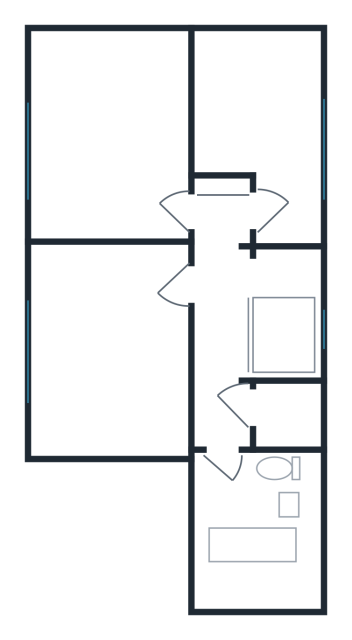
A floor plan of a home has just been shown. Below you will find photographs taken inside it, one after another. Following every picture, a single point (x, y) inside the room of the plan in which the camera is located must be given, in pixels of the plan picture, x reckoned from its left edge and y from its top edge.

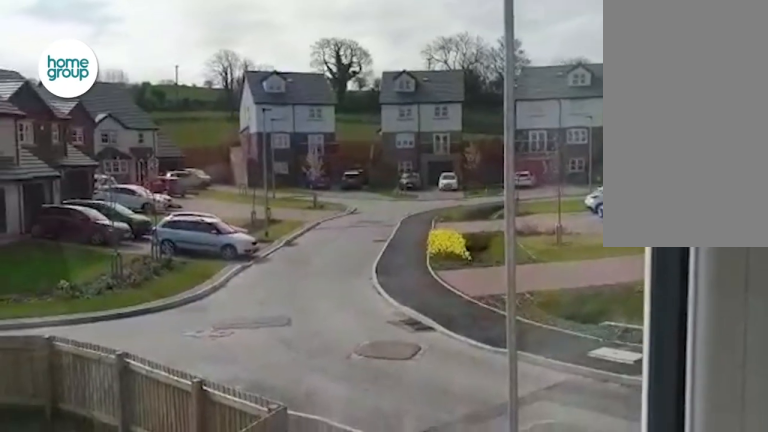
(251, 326)
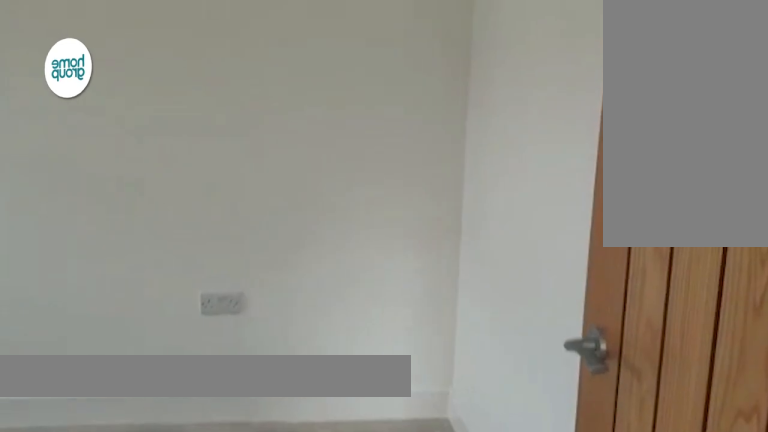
(112, 346)
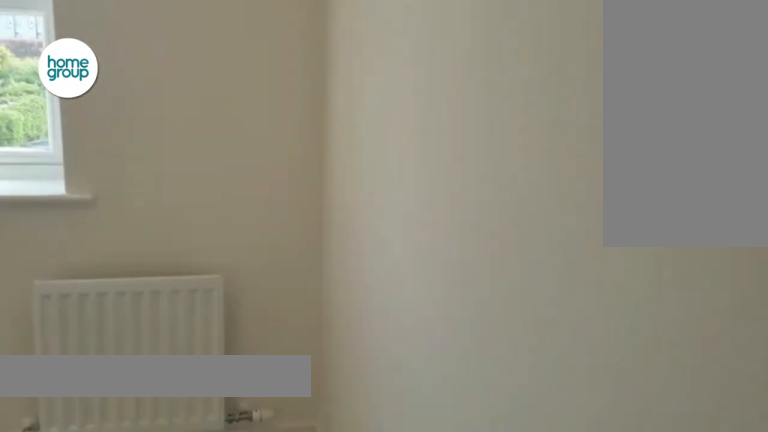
(259, 123)
